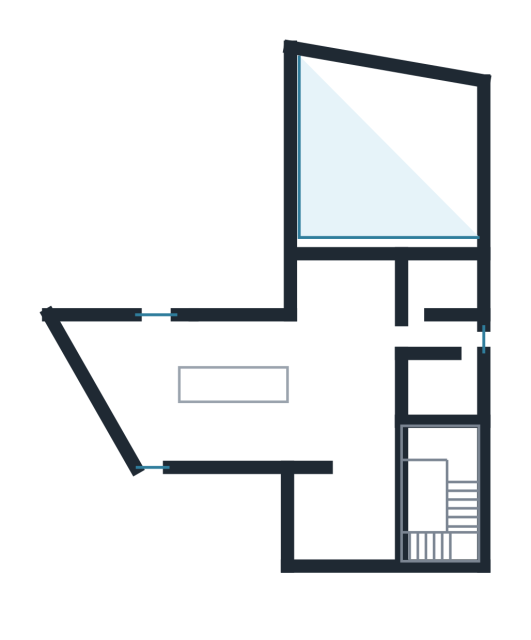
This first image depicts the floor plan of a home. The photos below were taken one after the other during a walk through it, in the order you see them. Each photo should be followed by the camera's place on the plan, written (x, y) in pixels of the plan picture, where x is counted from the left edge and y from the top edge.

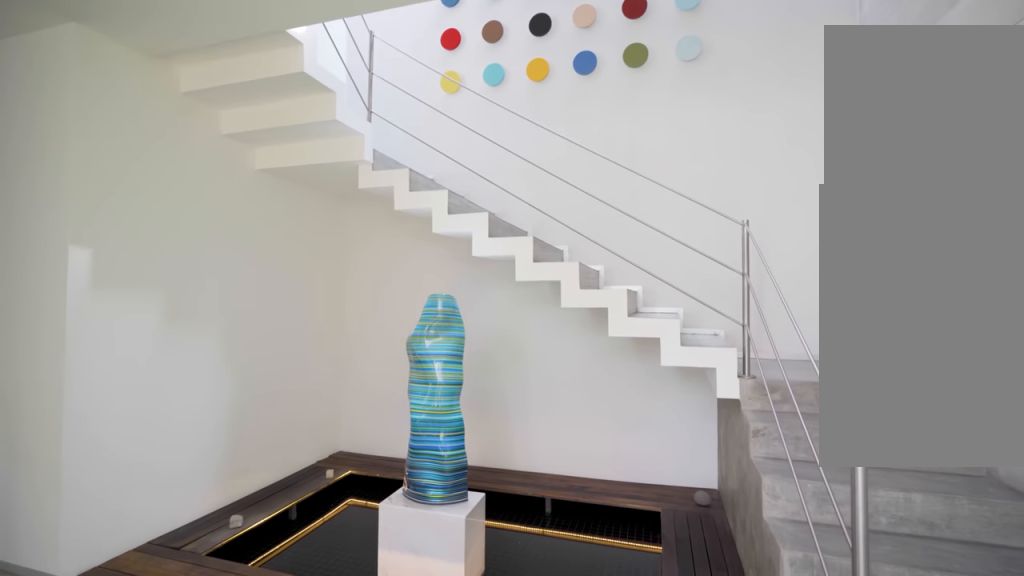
(320, 513)
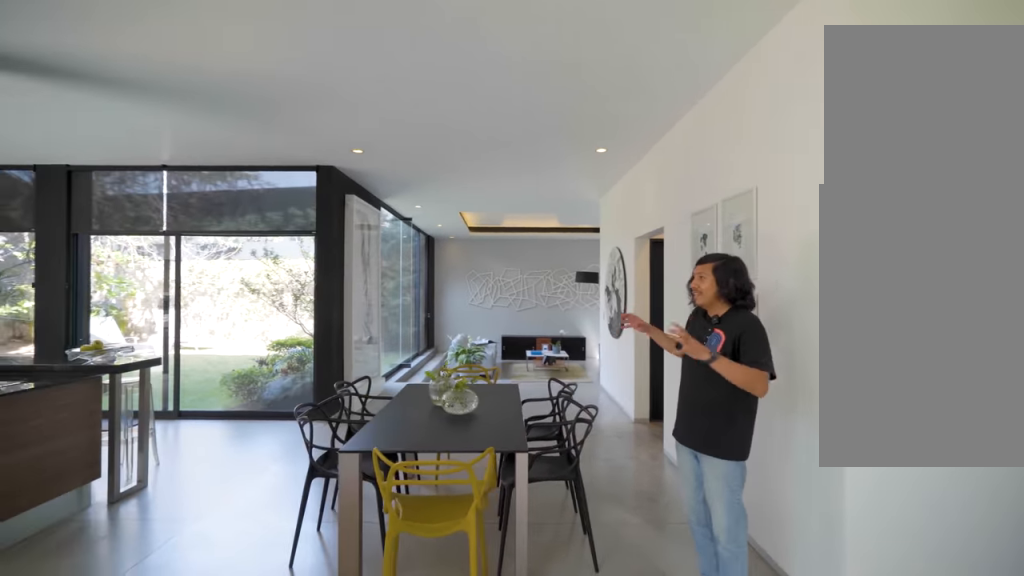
(366, 519)
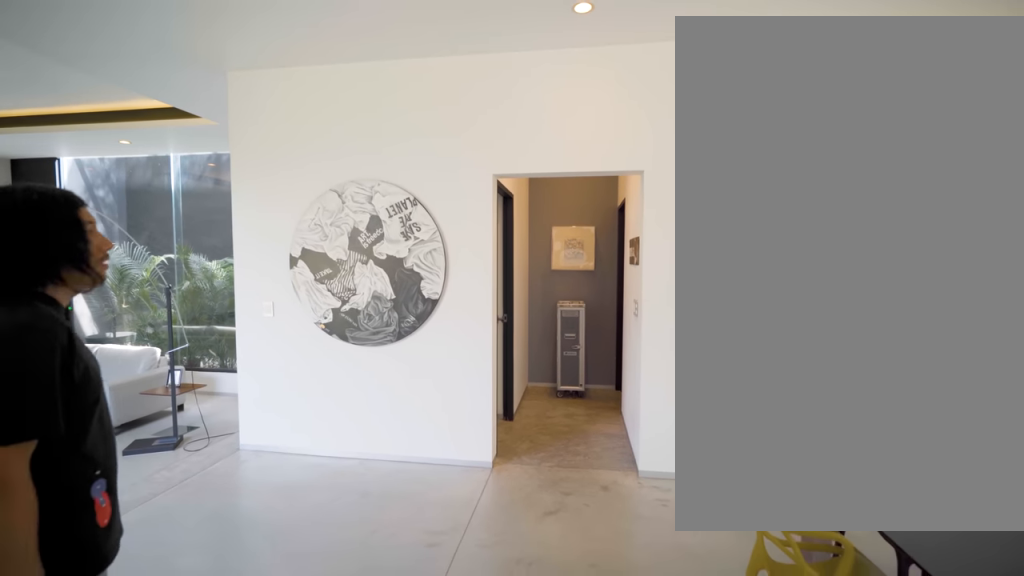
(363, 334)
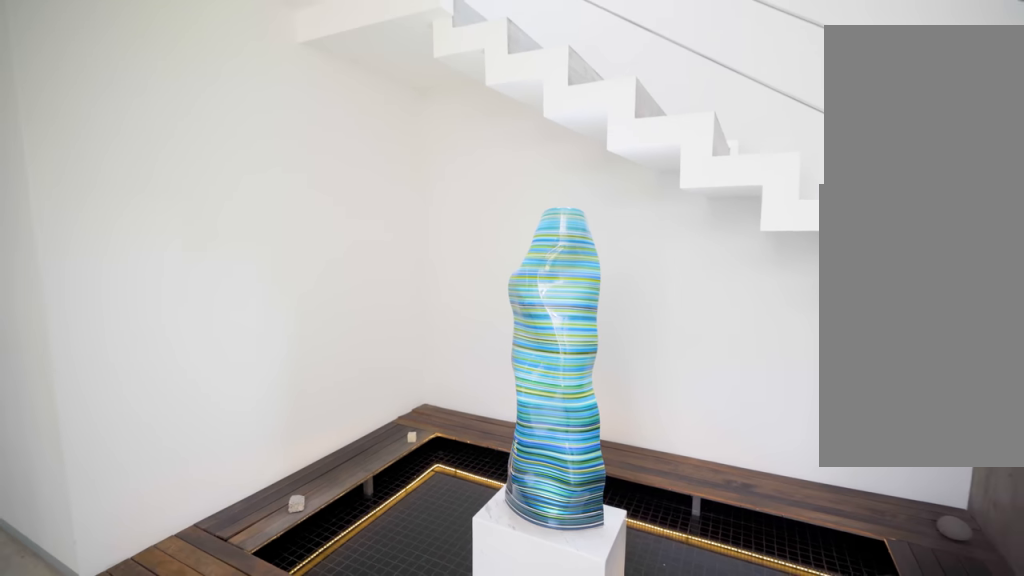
(375, 484)
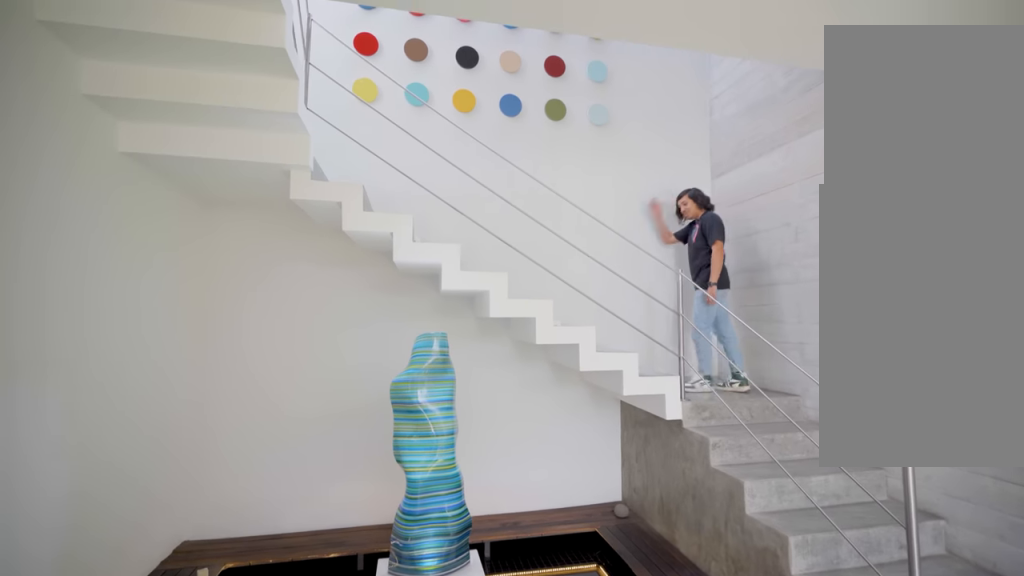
(376, 484)
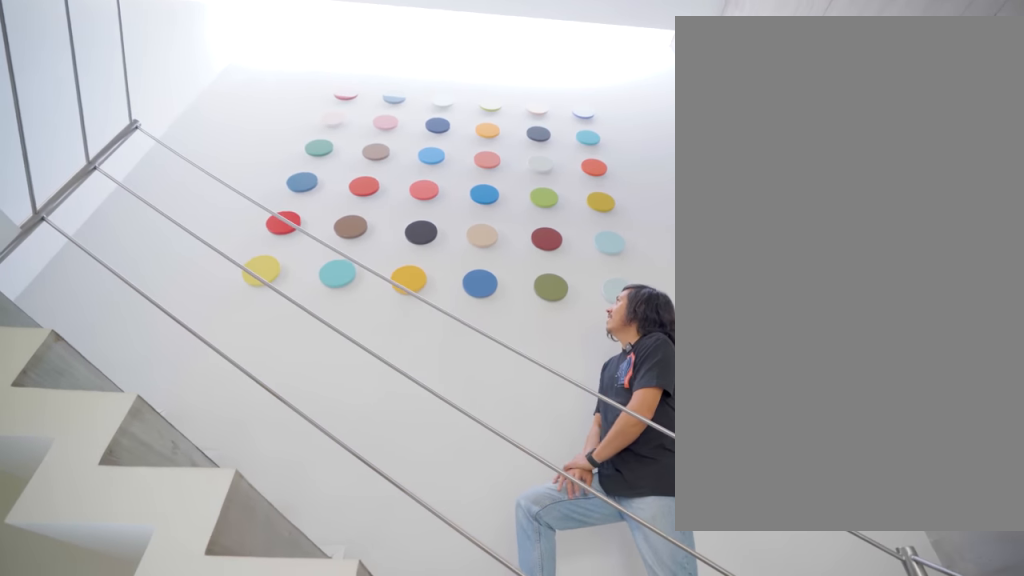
(375, 494)
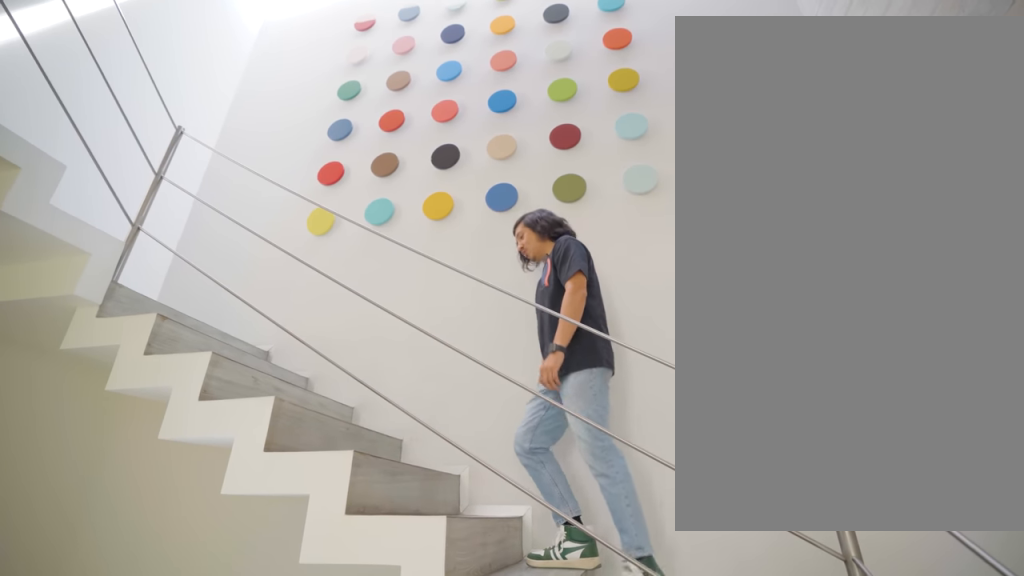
(375, 494)
